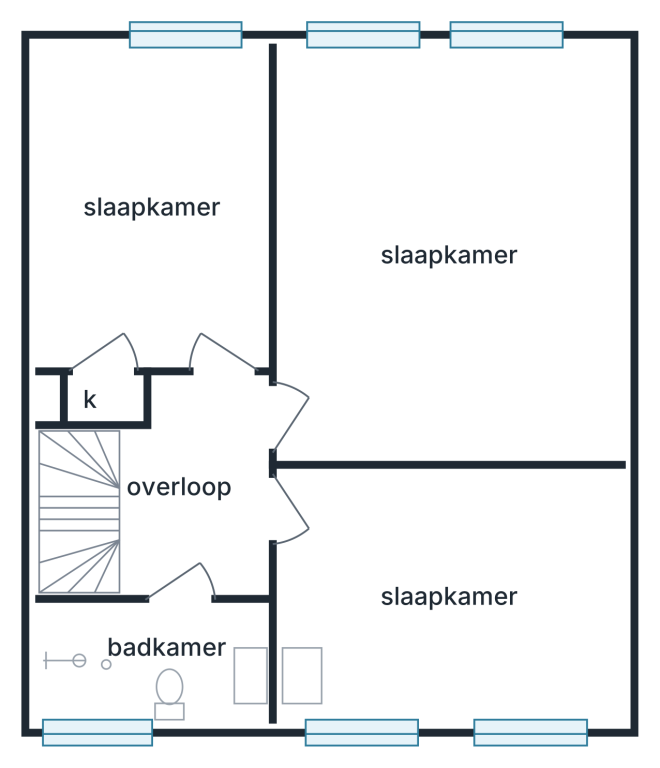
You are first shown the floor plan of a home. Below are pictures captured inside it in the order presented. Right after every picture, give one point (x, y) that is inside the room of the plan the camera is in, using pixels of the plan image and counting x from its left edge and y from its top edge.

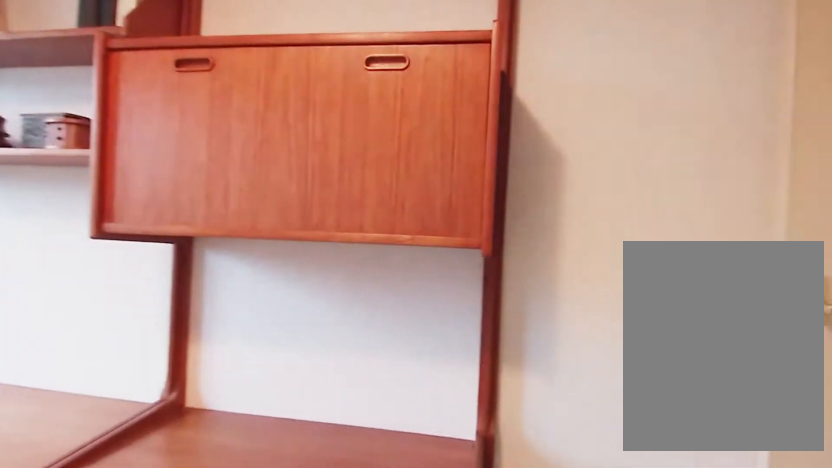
(155, 201)
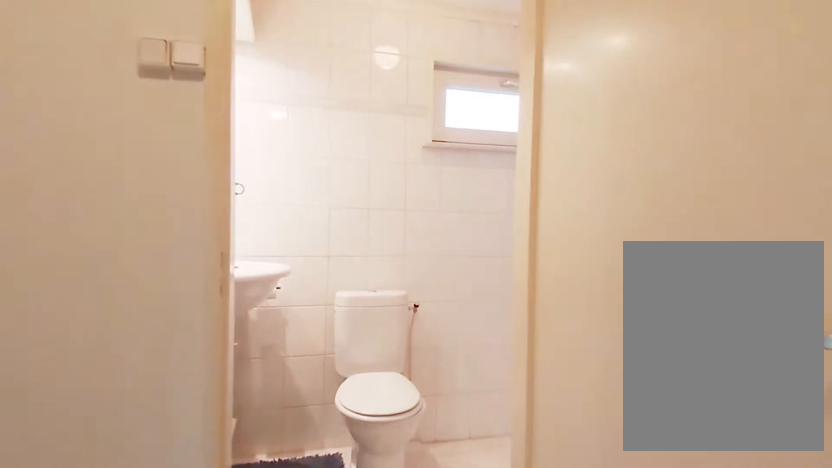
(197, 489)
